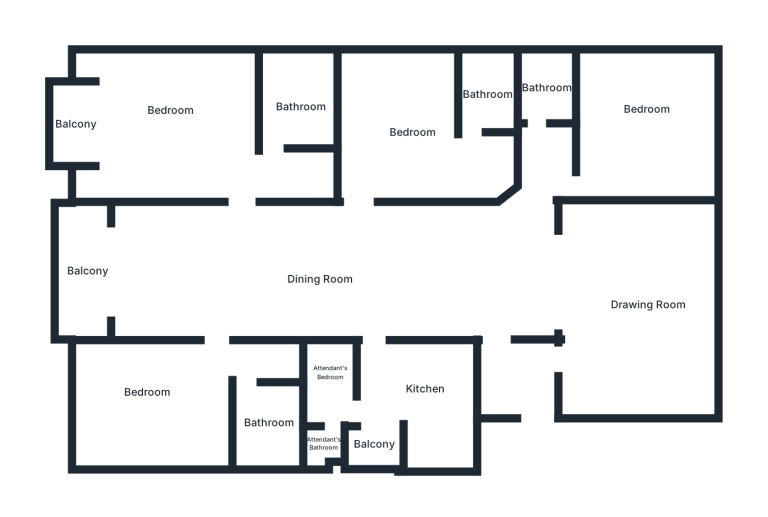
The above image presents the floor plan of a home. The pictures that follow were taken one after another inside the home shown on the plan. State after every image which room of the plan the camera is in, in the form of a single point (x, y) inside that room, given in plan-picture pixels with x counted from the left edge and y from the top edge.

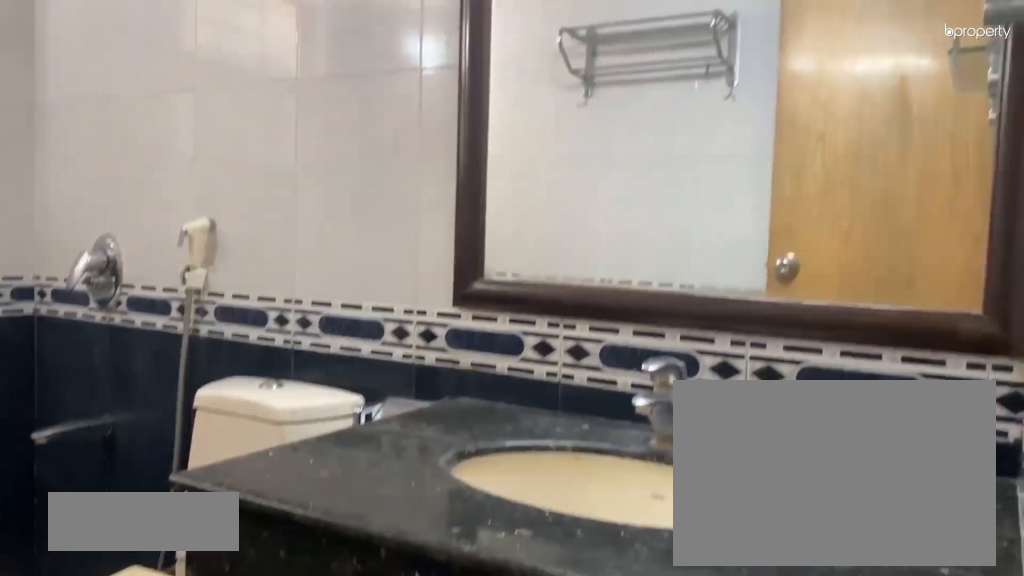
(488, 92)
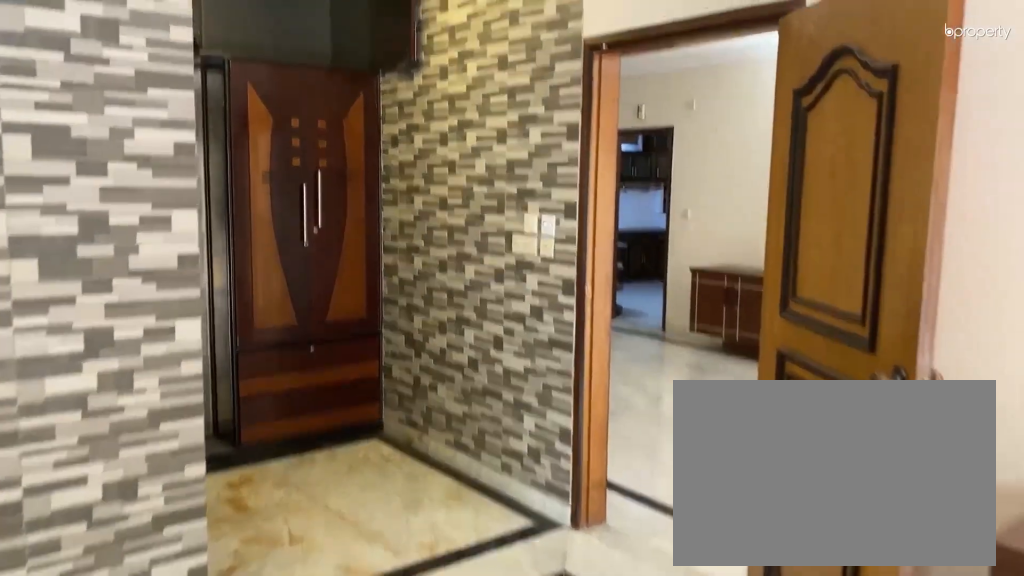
(177, 121)
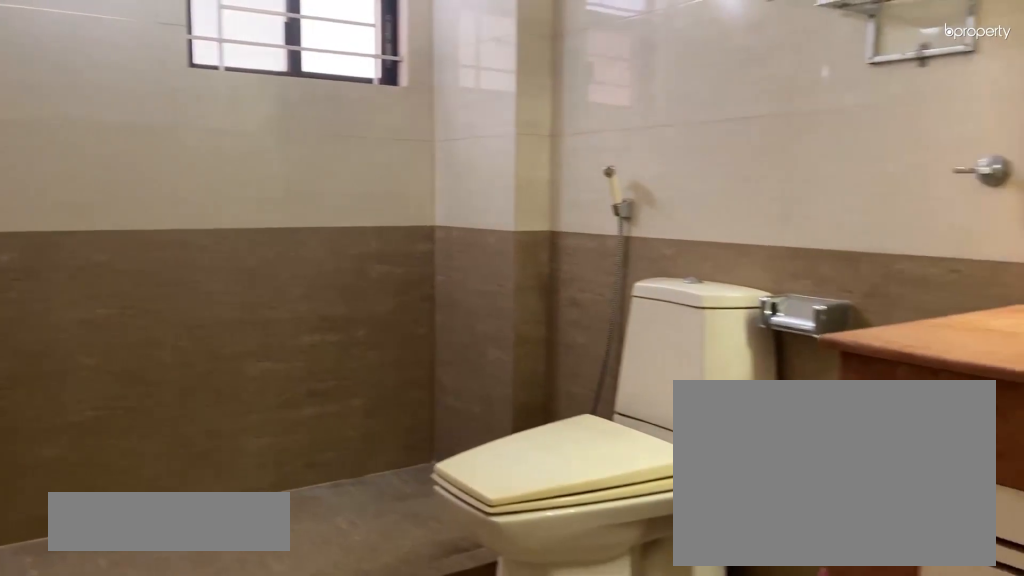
(296, 100)
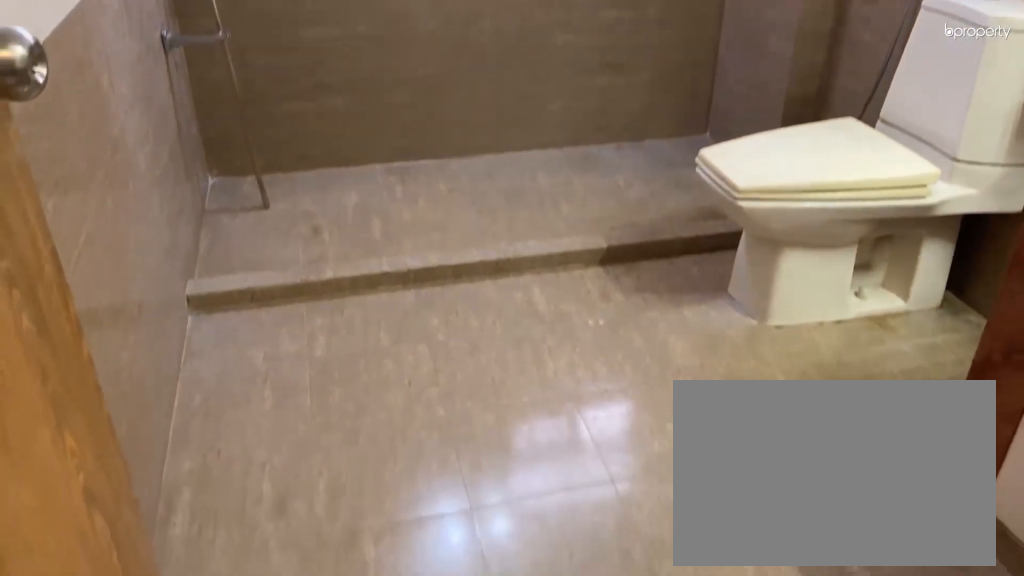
(292, 107)
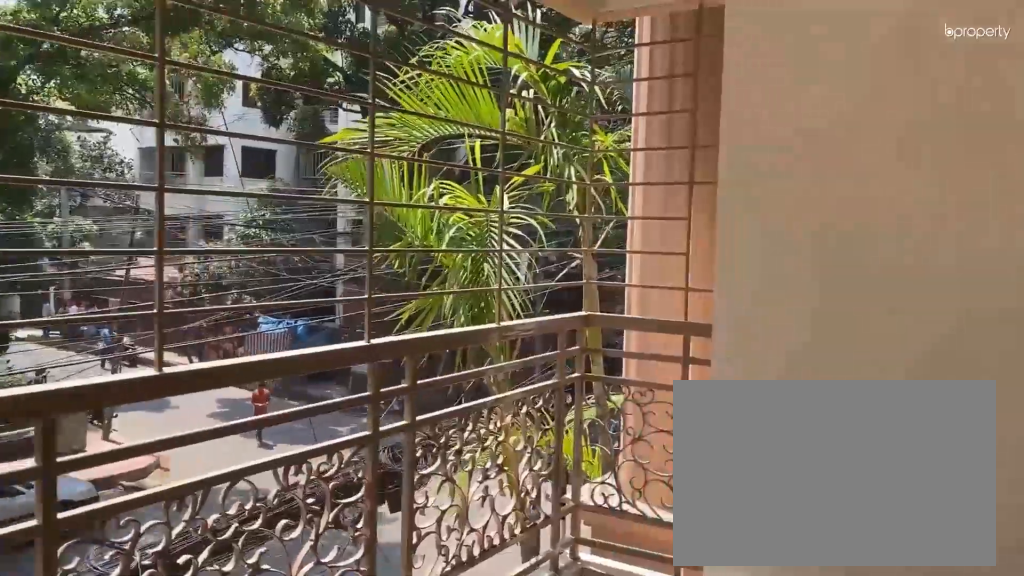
(69, 268)
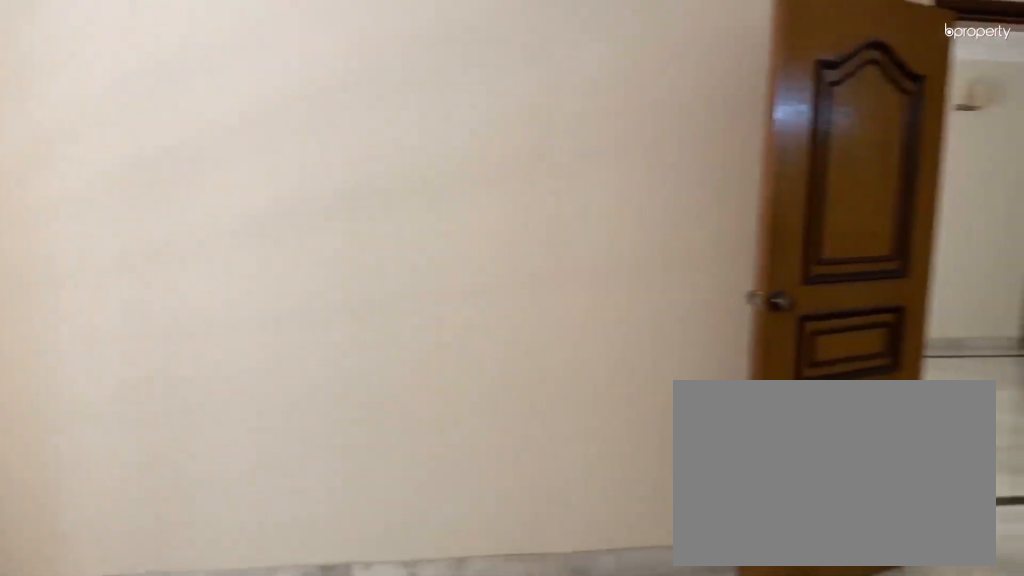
(151, 403)
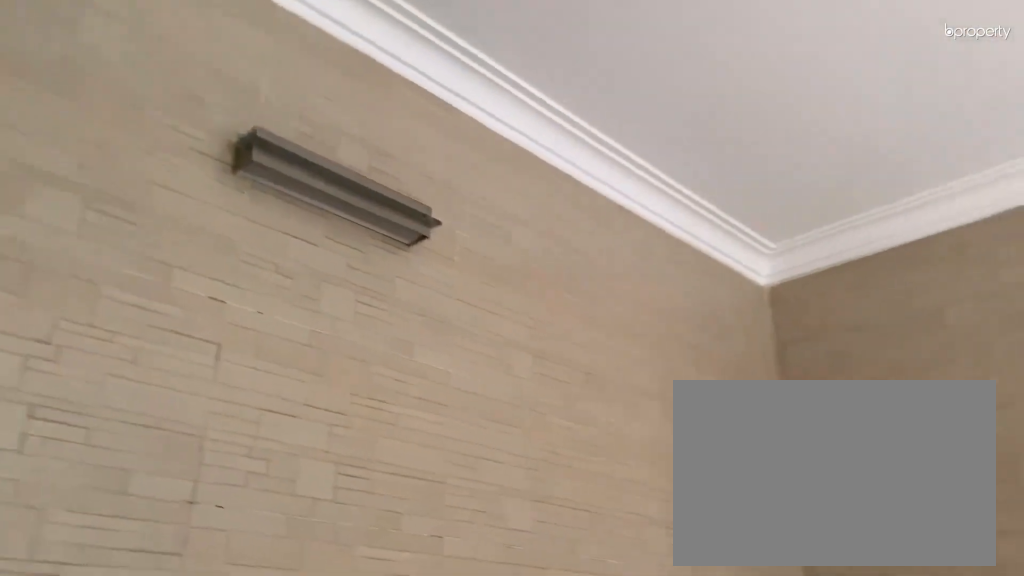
(151, 403)
